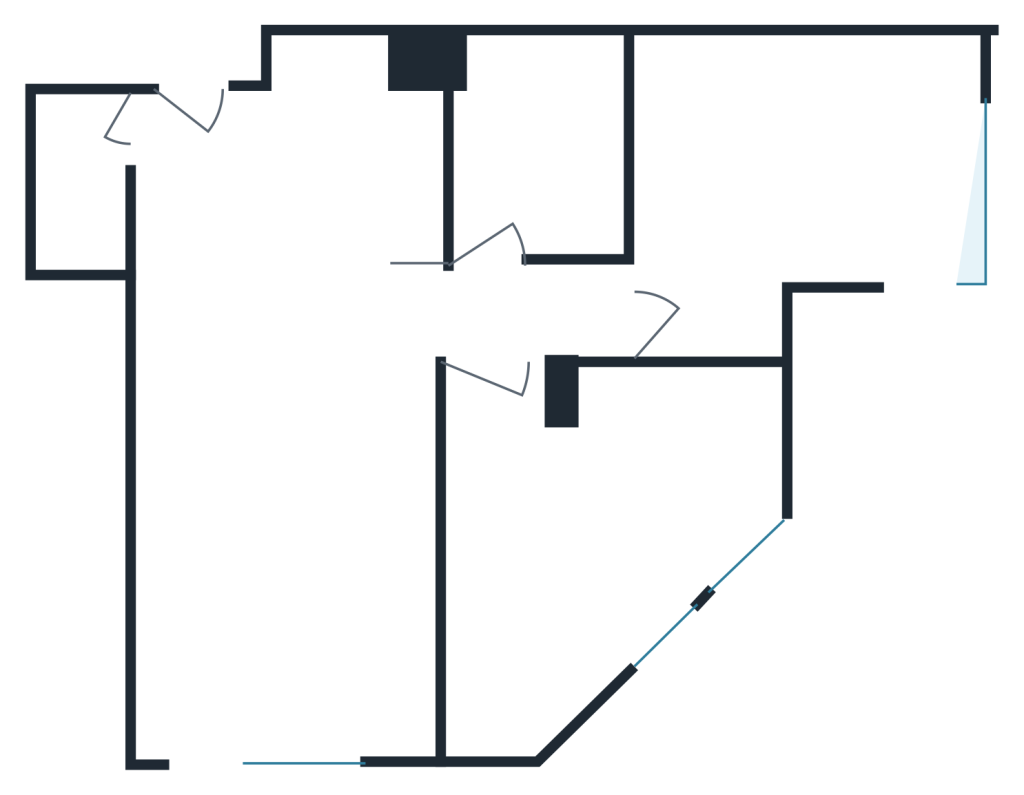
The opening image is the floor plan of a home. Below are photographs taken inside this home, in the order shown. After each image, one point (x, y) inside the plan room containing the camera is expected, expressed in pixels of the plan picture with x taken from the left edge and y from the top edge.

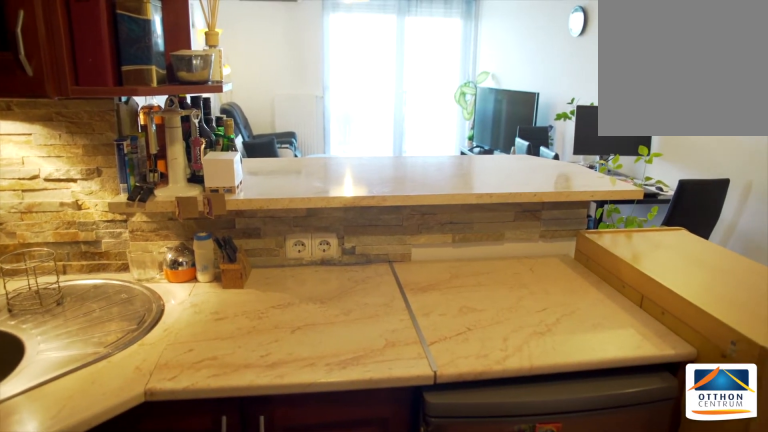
(281, 220)
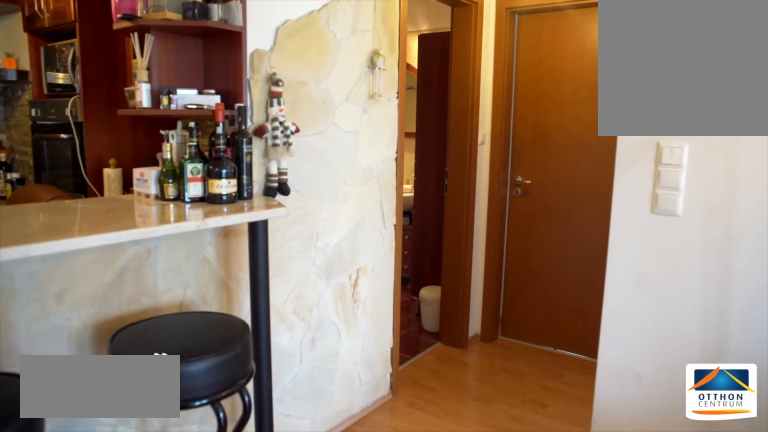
(431, 324)
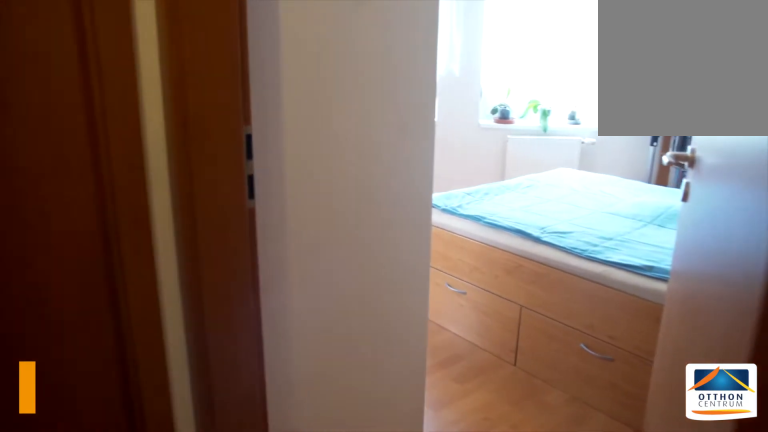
(430, 324)
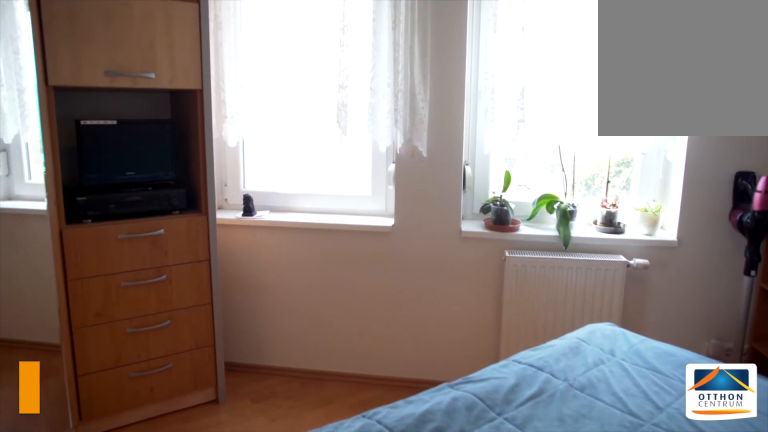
(602, 539)
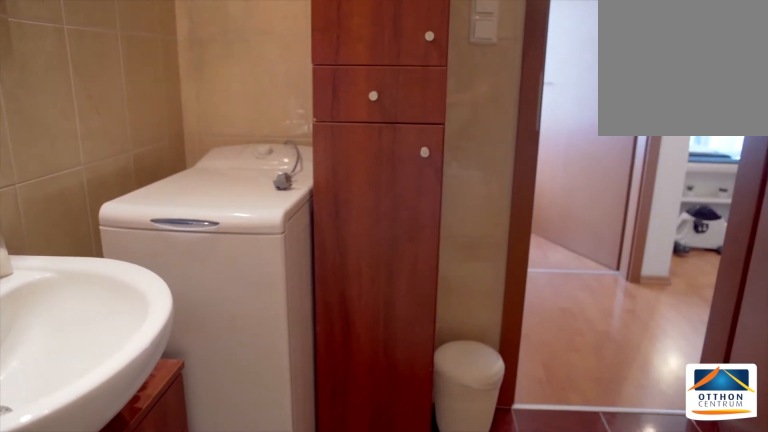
(533, 149)
